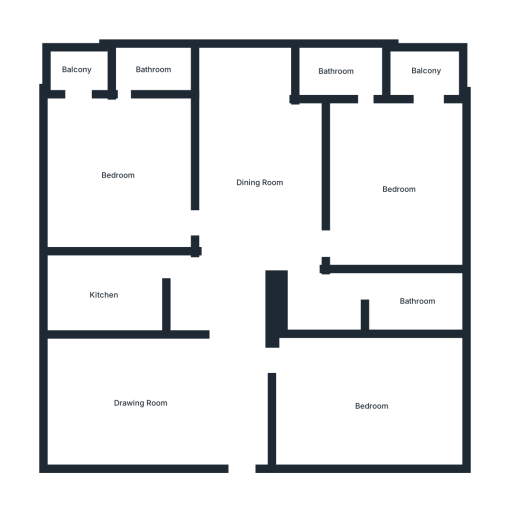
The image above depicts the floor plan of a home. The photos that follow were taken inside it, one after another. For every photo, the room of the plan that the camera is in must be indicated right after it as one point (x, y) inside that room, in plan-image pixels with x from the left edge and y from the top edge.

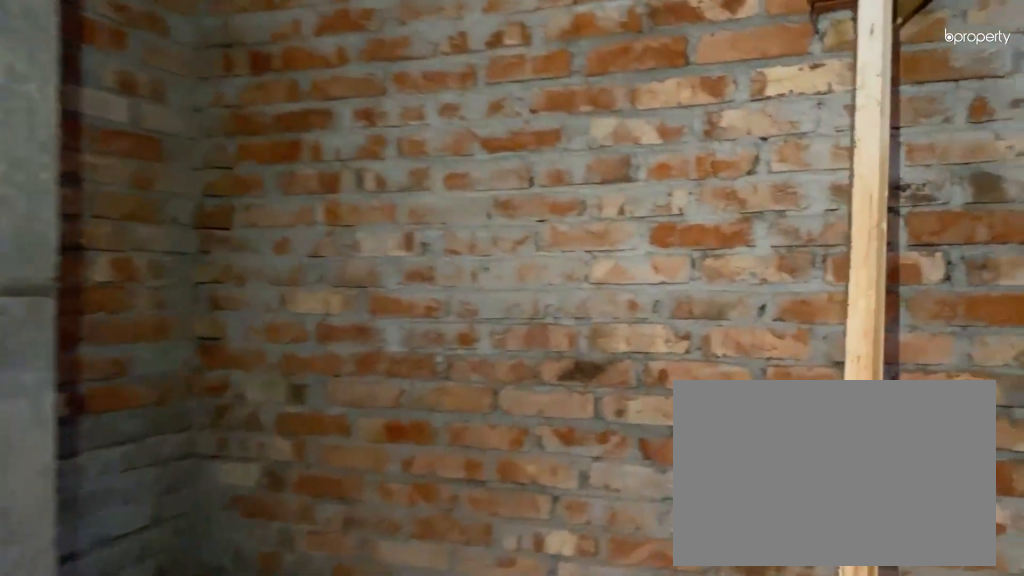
(257, 182)
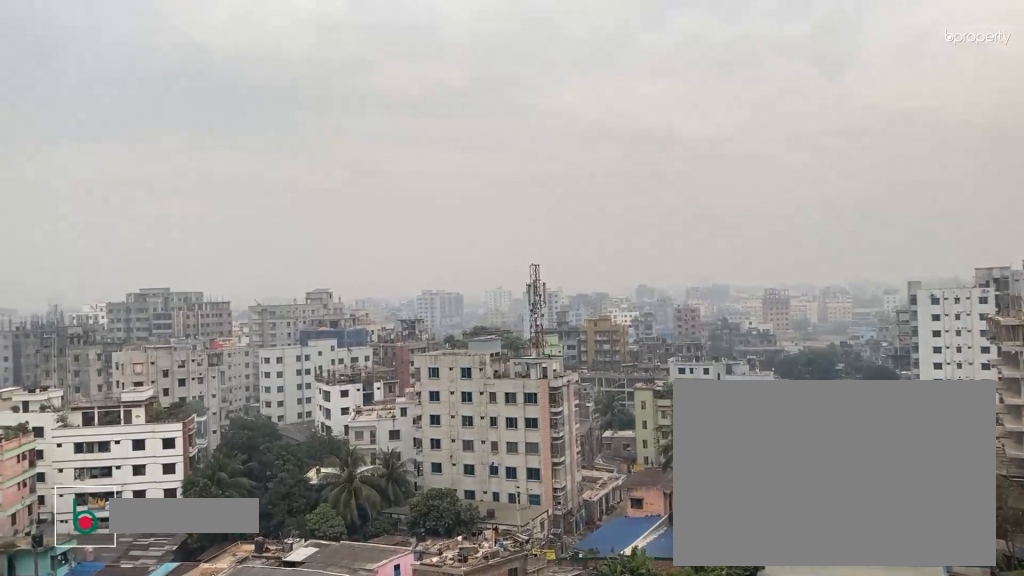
(76, 69)
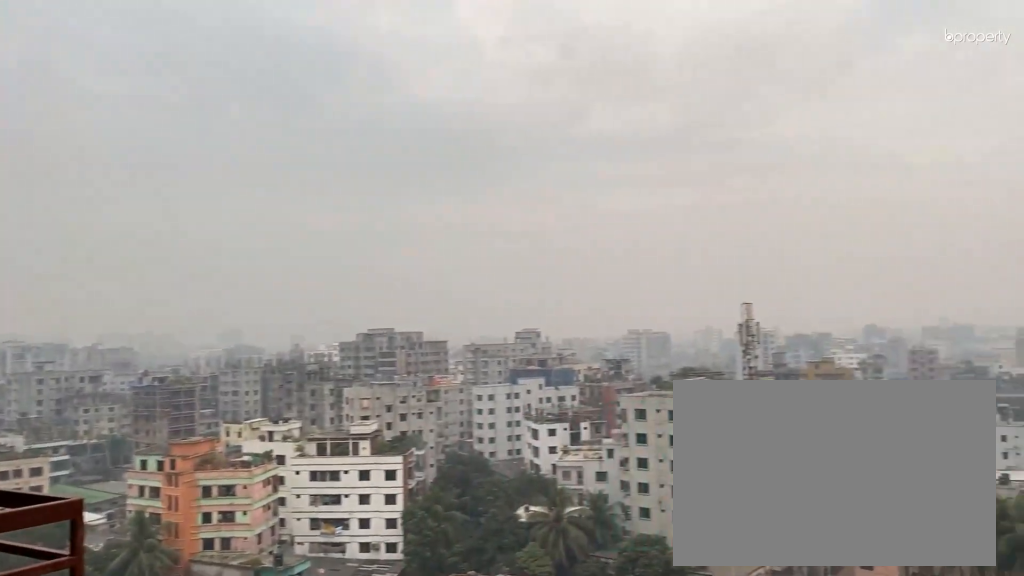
(76, 69)
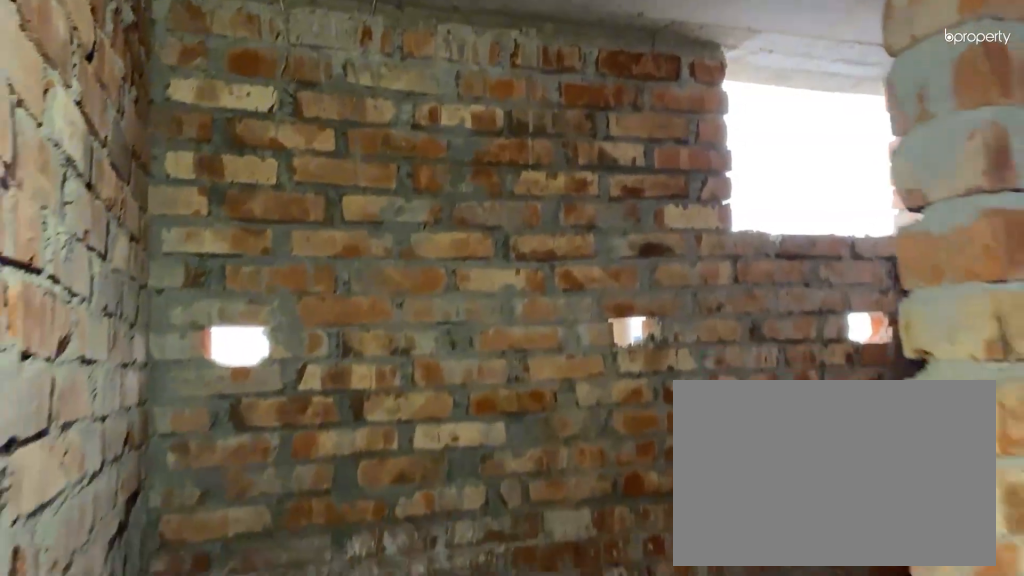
(154, 69)
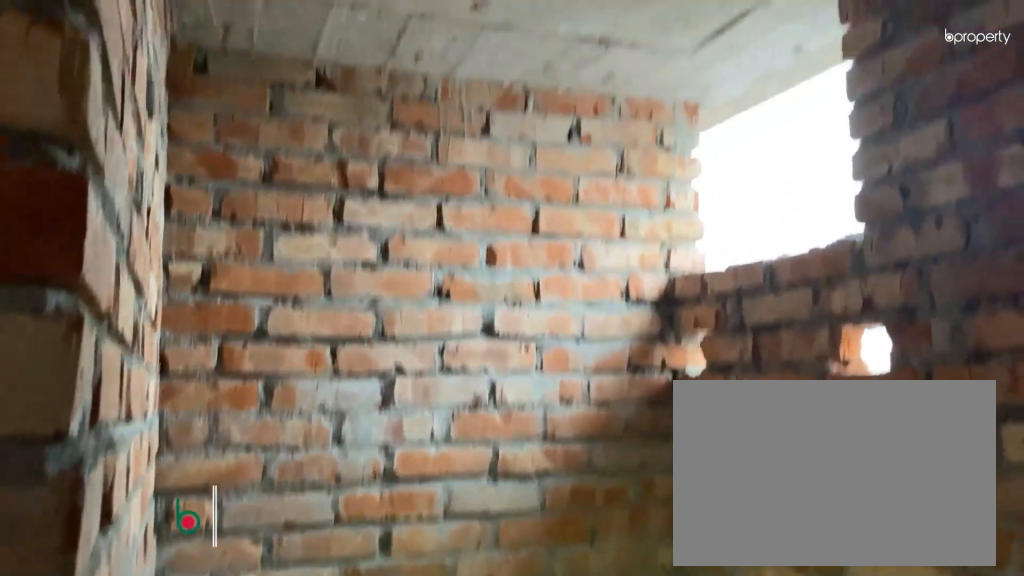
(337, 71)
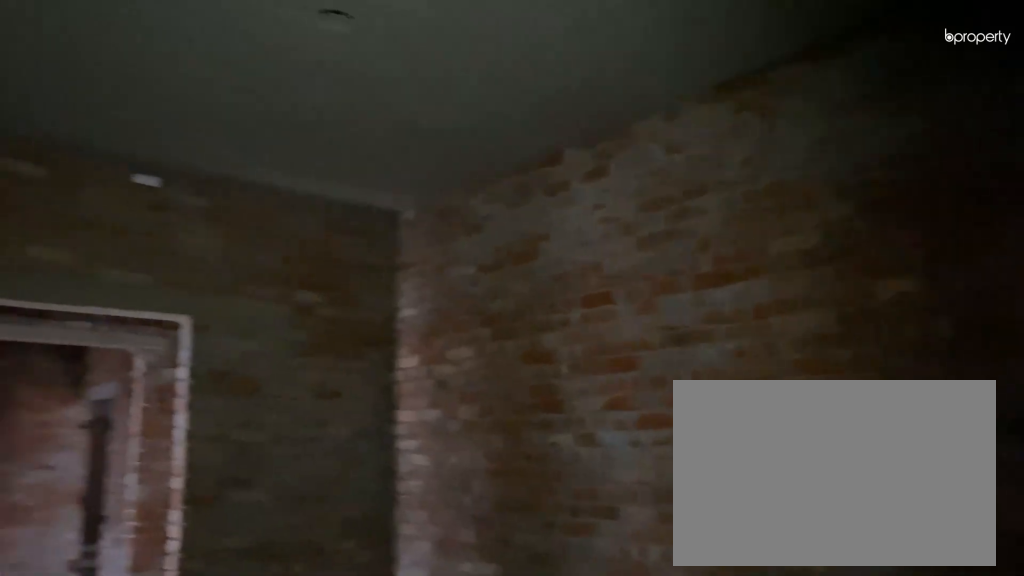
(372, 406)
